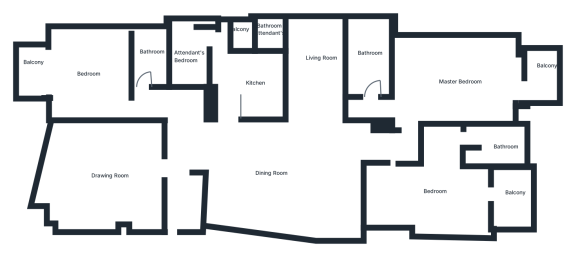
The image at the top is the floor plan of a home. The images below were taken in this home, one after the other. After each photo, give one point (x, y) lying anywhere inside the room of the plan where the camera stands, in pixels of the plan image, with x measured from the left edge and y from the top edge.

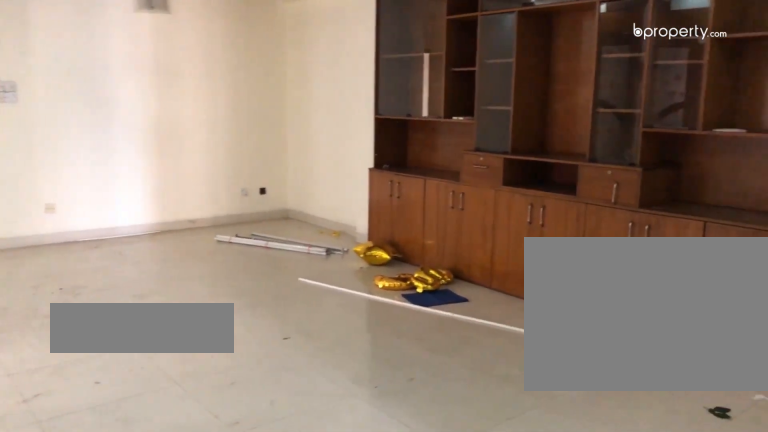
(267, 165)
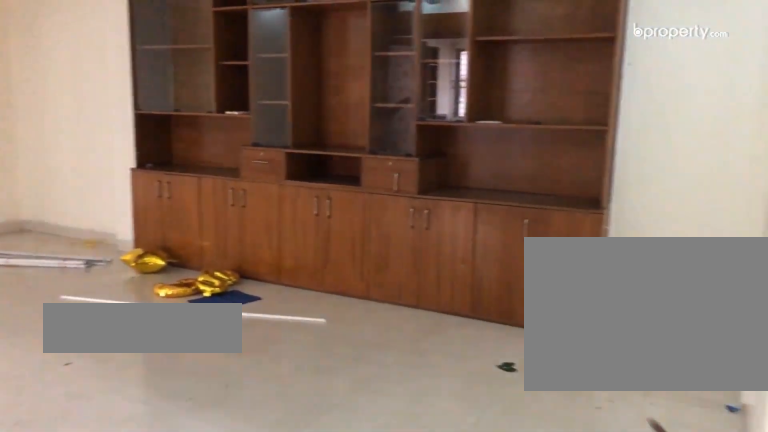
(267, 165)
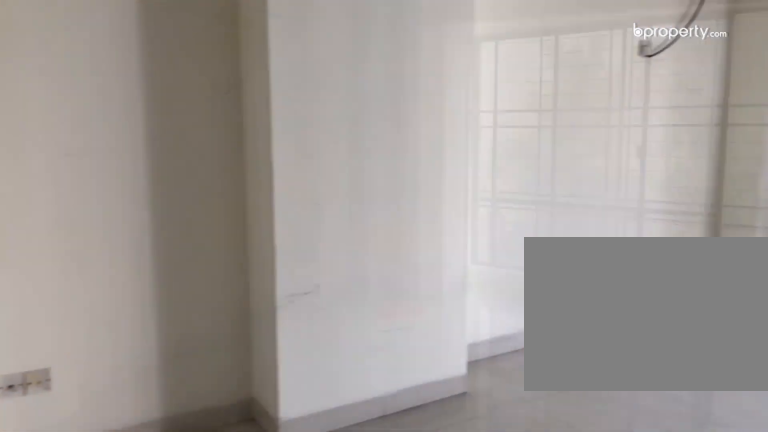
(113, 179)
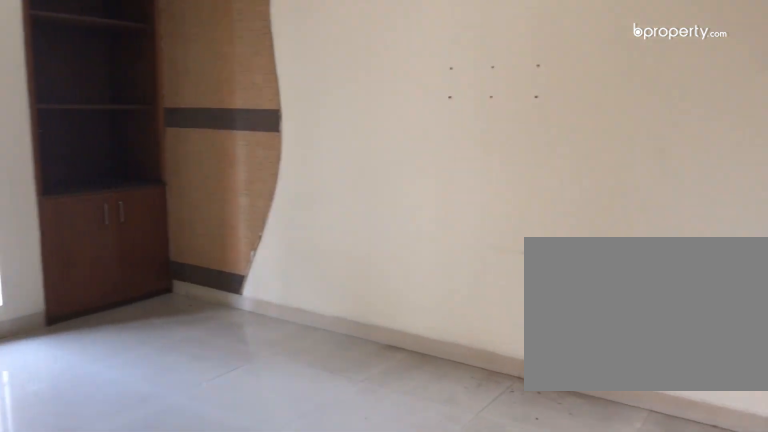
(118, 175)
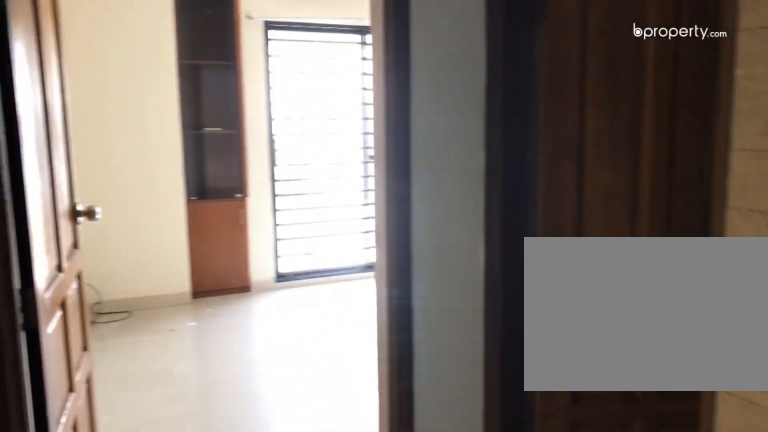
(151, 104)
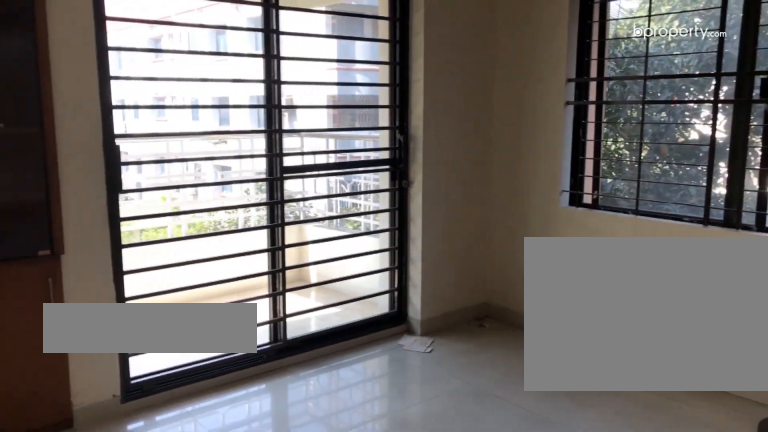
(93, 77)
